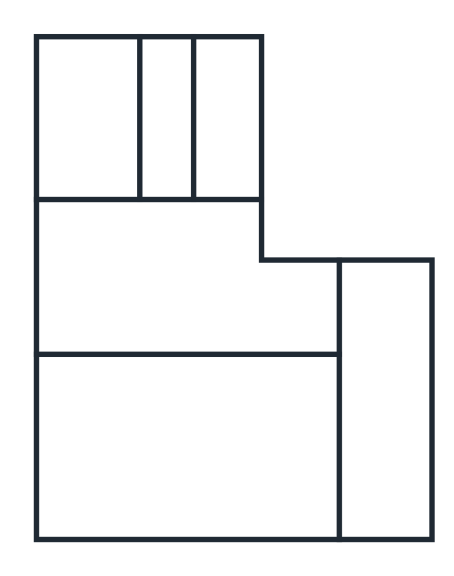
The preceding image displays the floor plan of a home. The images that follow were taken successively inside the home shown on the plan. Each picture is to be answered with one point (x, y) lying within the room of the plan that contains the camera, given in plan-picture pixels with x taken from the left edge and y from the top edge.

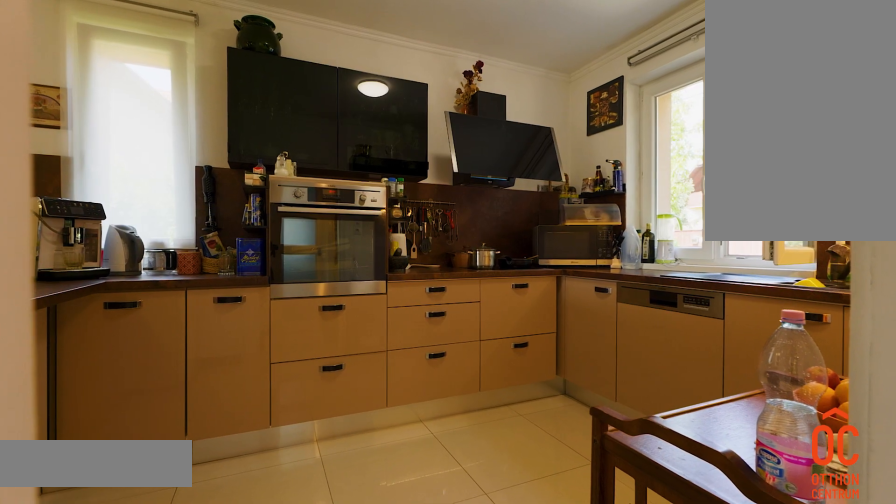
(89, 132)
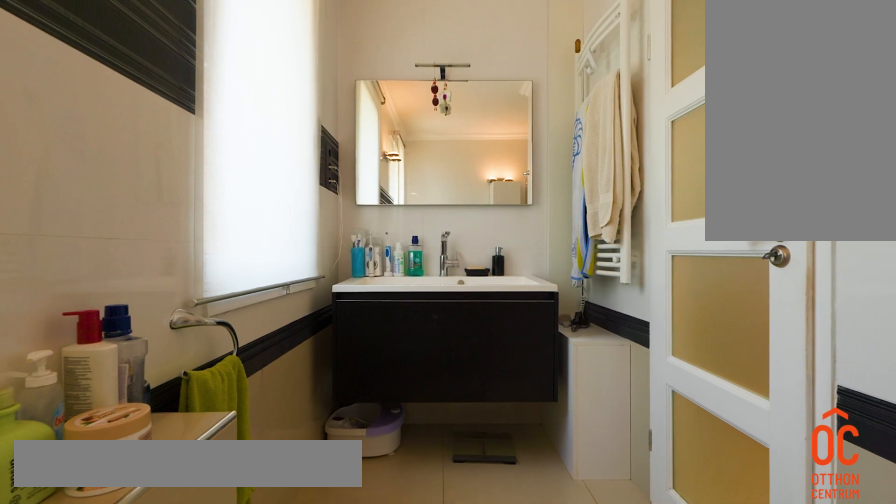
(234, 133)
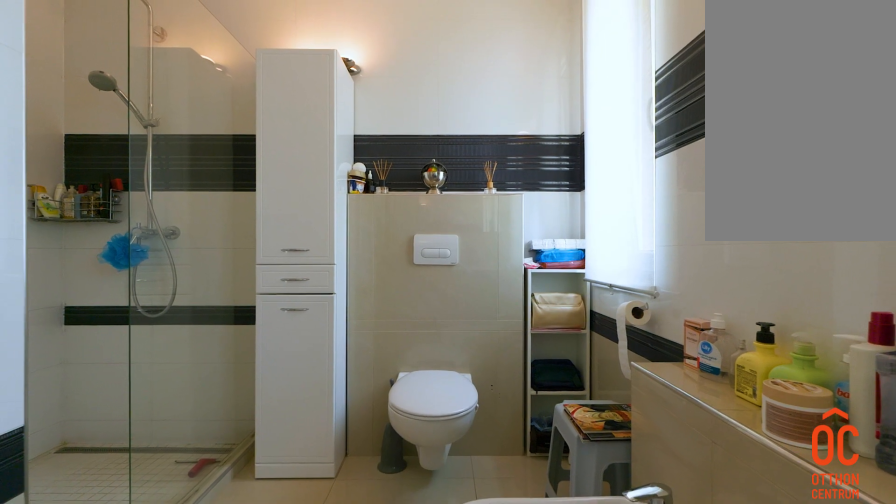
(234, 132)
